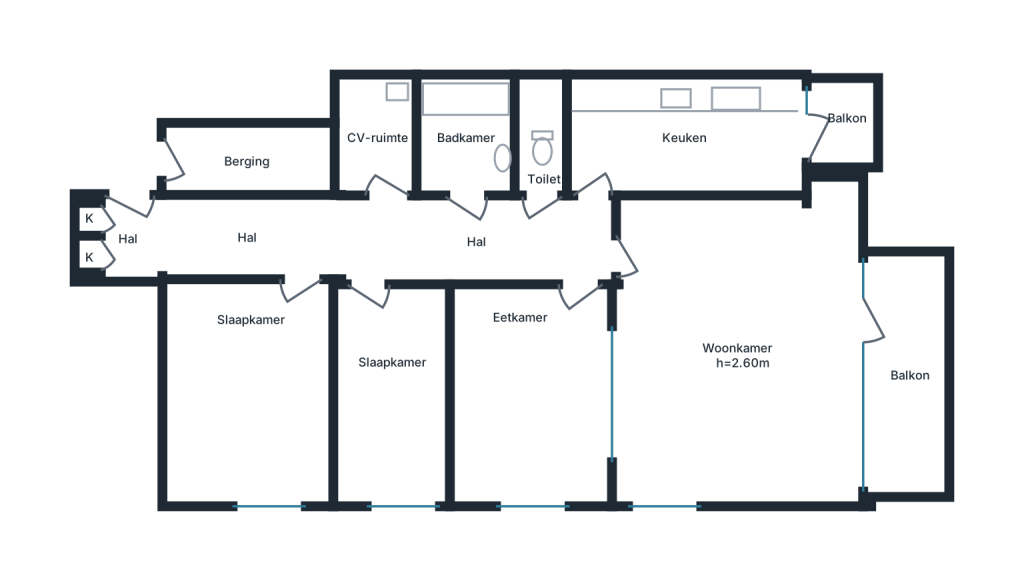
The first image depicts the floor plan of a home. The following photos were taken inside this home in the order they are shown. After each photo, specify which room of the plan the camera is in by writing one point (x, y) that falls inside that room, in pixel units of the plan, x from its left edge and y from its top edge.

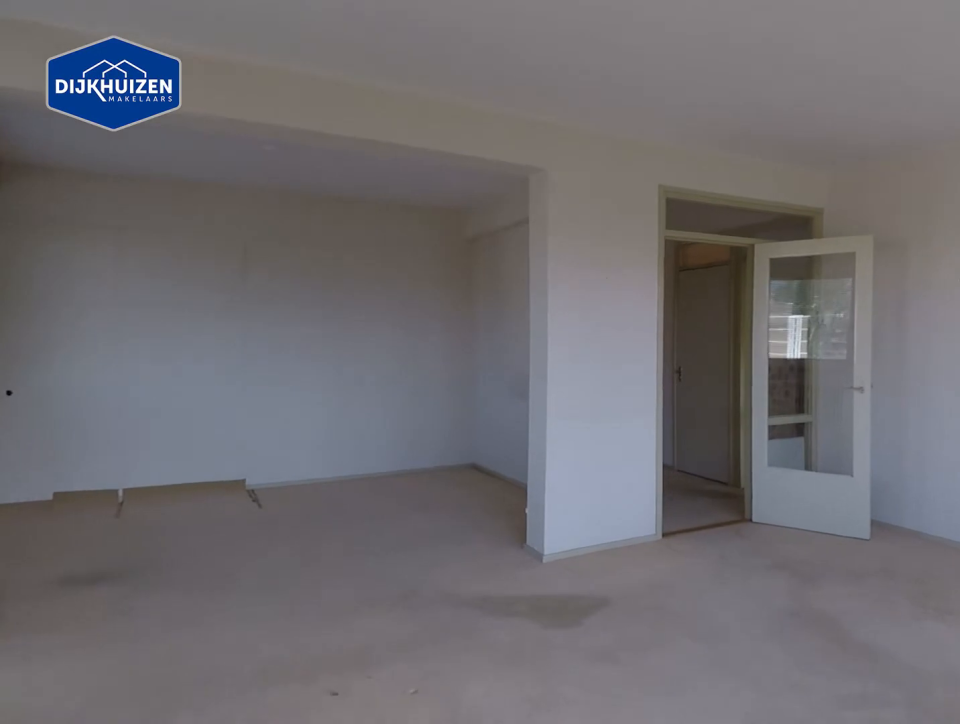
(738, 350)
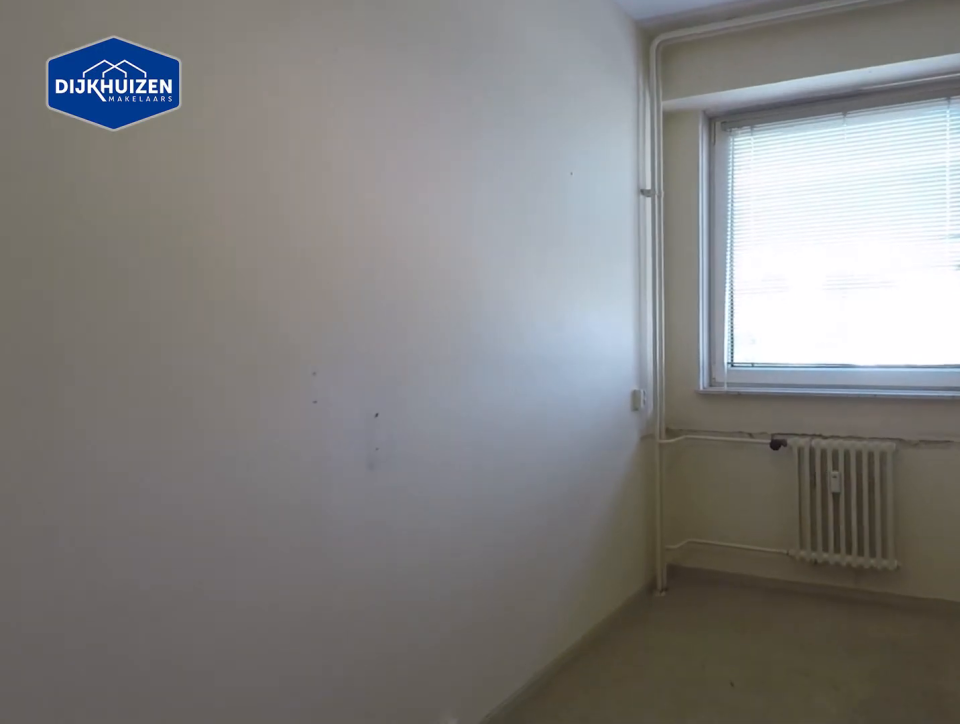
(394, 394)
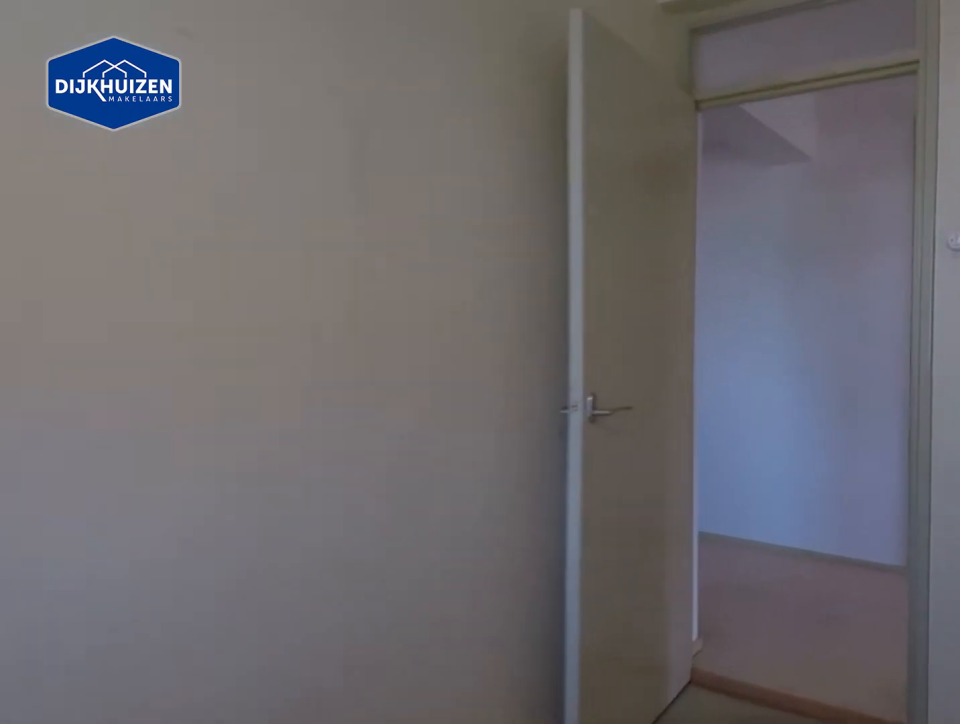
(394, 394)
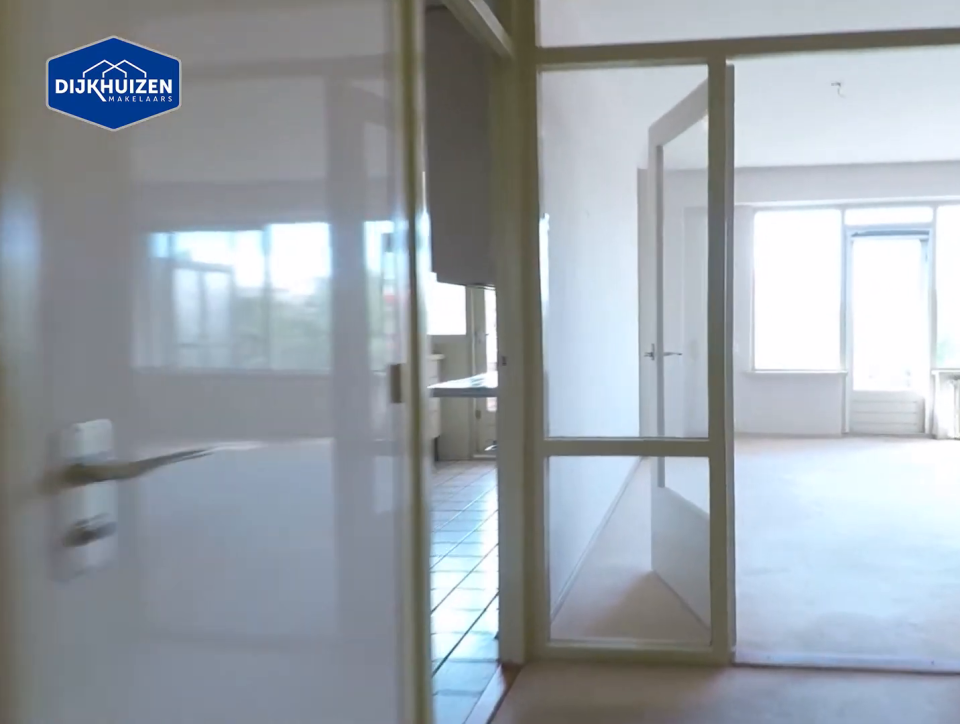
(370, 239)
